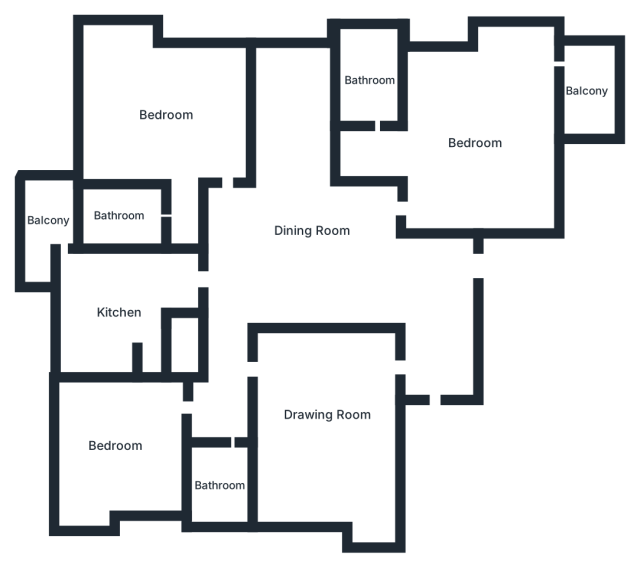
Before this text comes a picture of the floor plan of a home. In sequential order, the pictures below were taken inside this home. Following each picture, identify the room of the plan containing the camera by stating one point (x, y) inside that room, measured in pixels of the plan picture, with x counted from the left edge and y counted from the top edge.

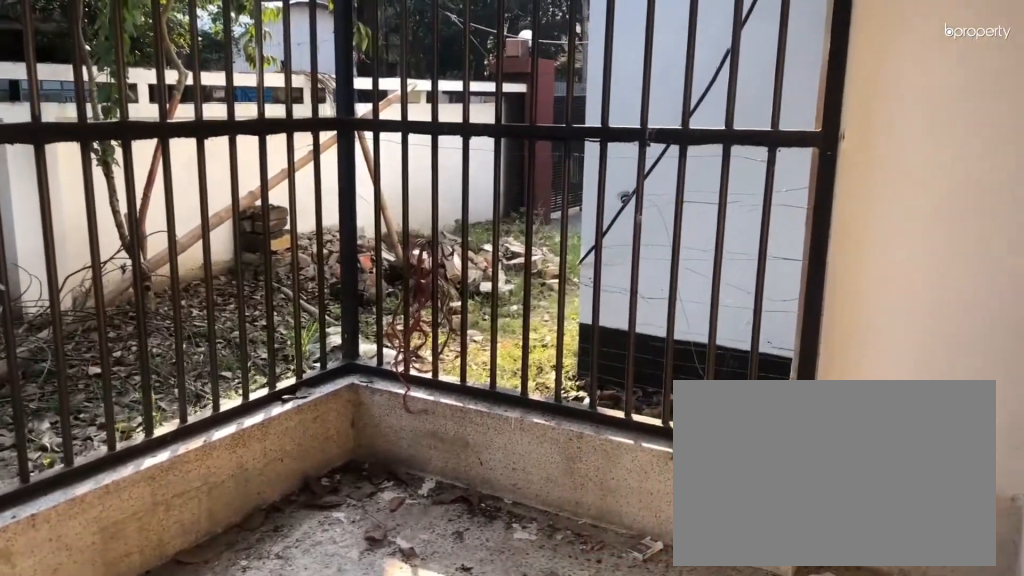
(590, 87)
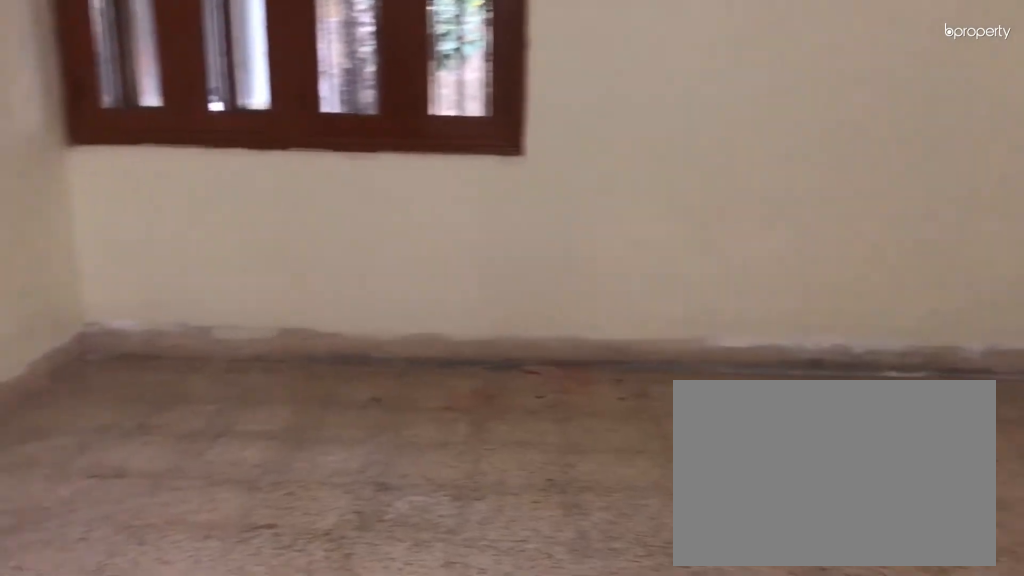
(165, 120)
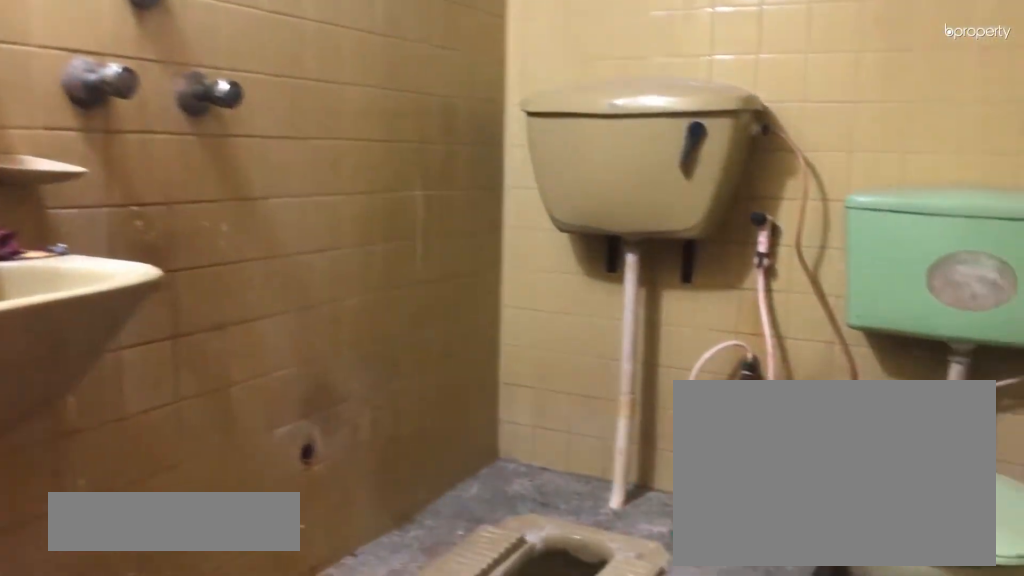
(119, 215)
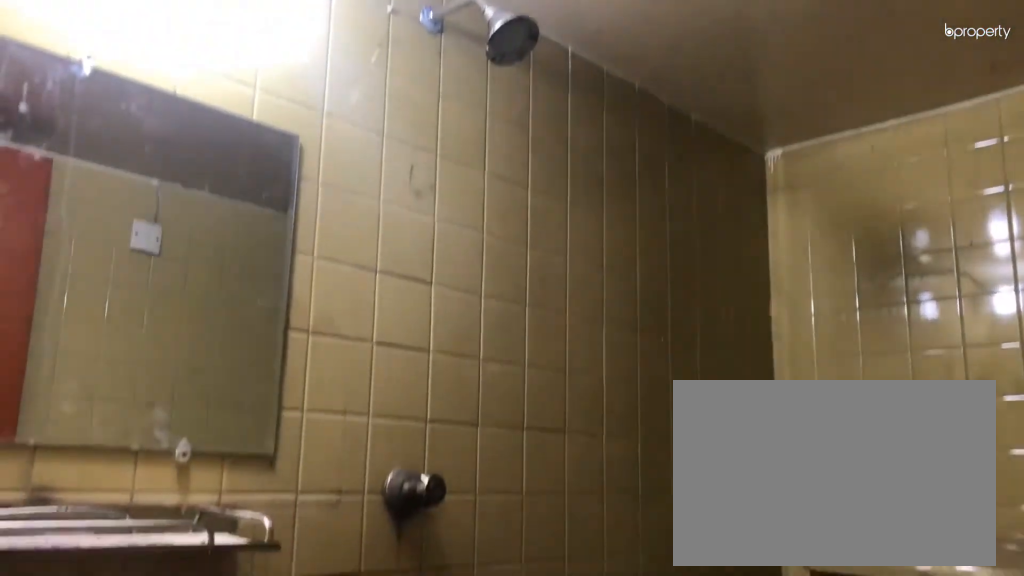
(119, 215)
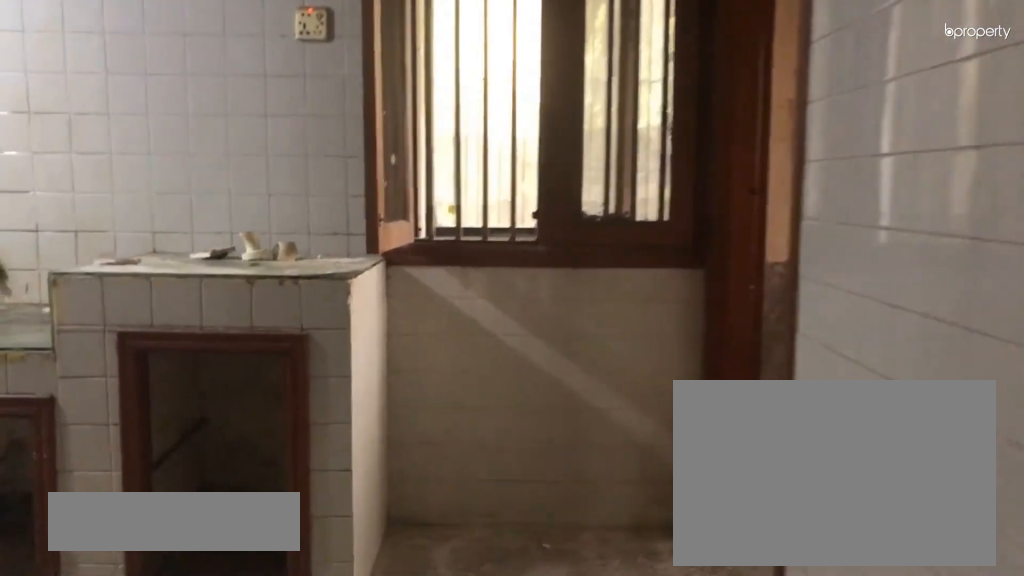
(115, 320)
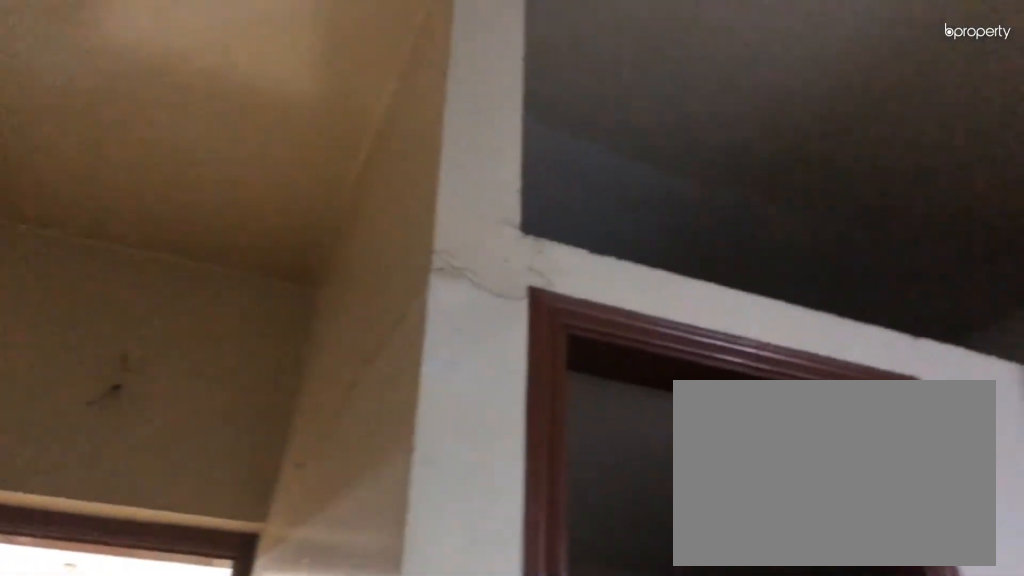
(115, 320)
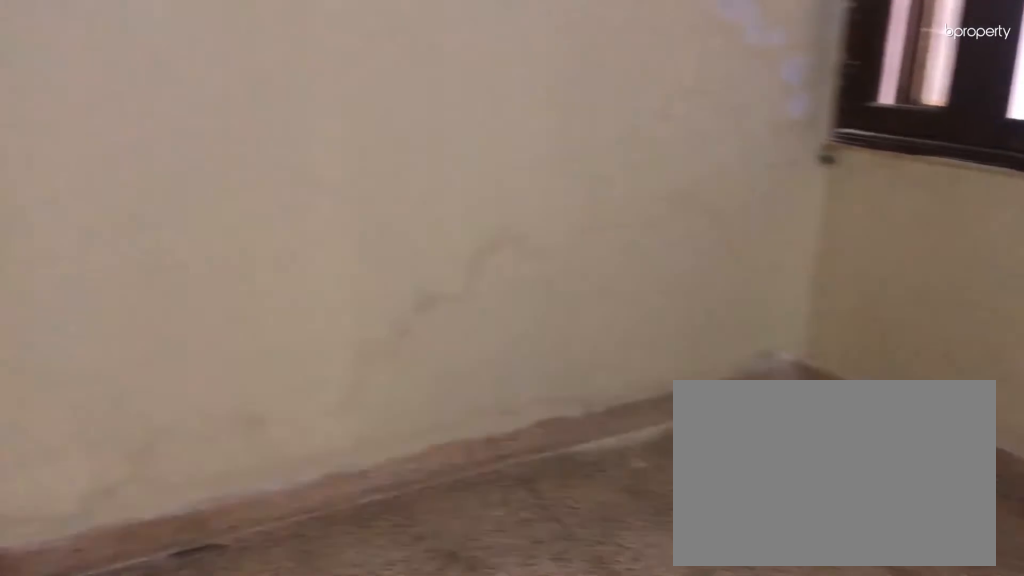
(119, 444)
